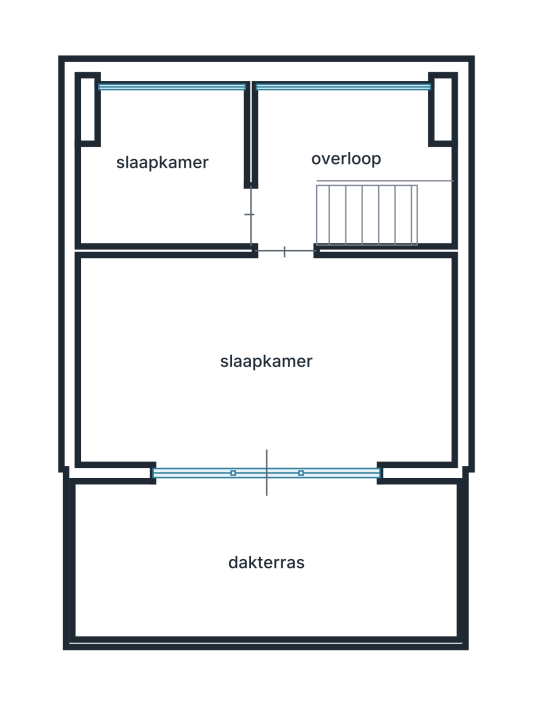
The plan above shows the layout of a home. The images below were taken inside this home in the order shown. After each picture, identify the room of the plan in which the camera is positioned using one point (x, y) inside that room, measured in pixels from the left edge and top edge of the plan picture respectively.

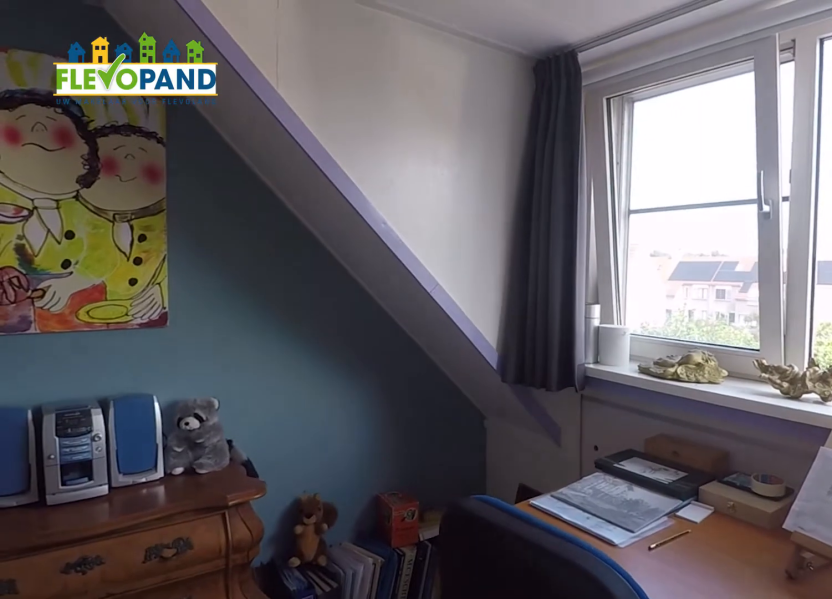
(166, 170)
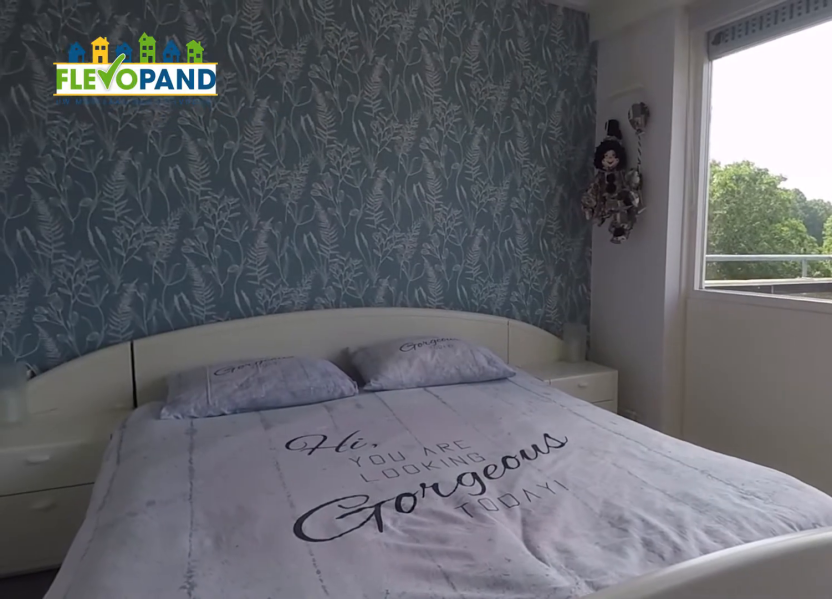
(266, 360)
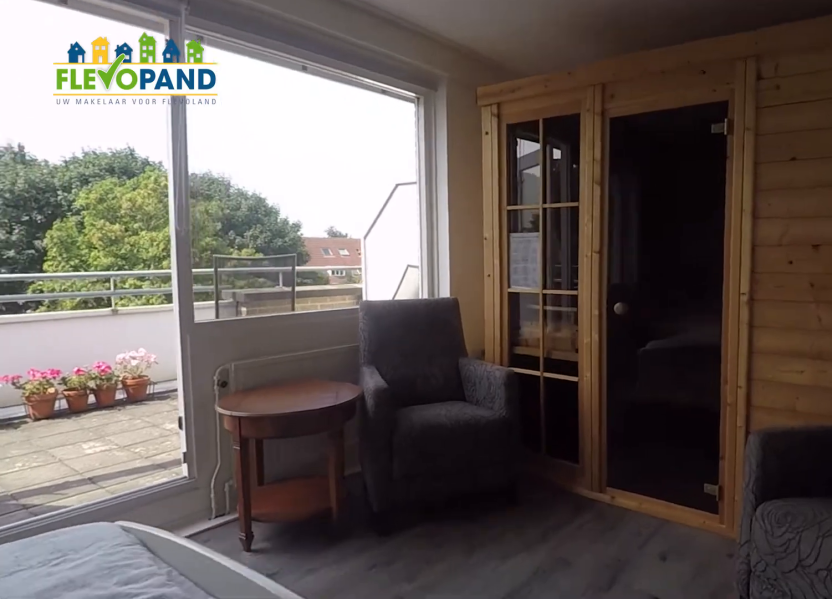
(266, 360)
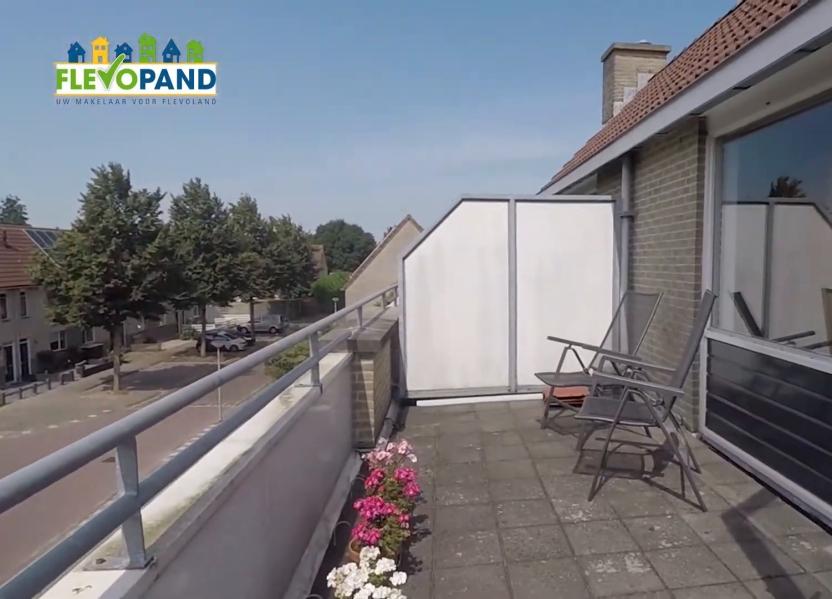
(265, 561)
